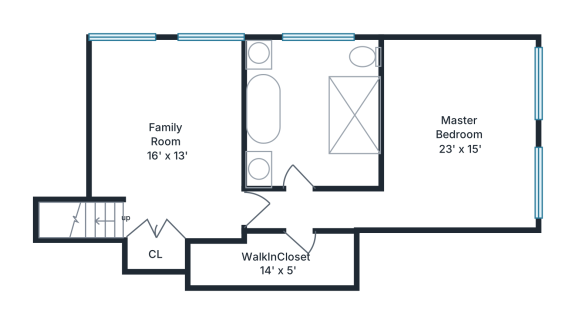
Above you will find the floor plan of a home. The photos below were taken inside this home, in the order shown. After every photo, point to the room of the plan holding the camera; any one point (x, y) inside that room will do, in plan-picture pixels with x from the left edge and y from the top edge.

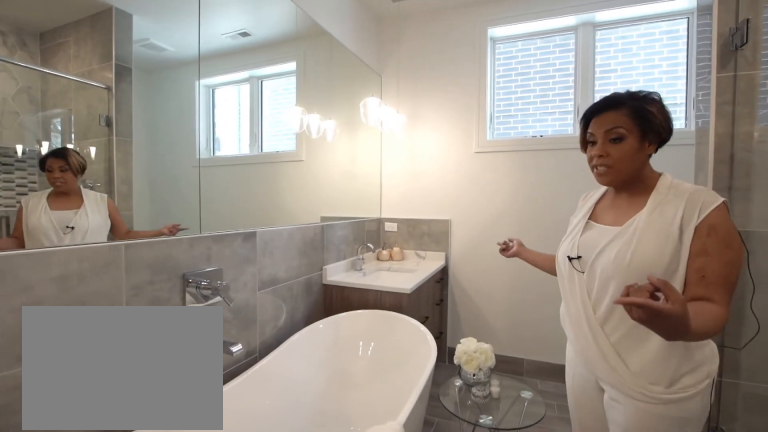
(313, 114)
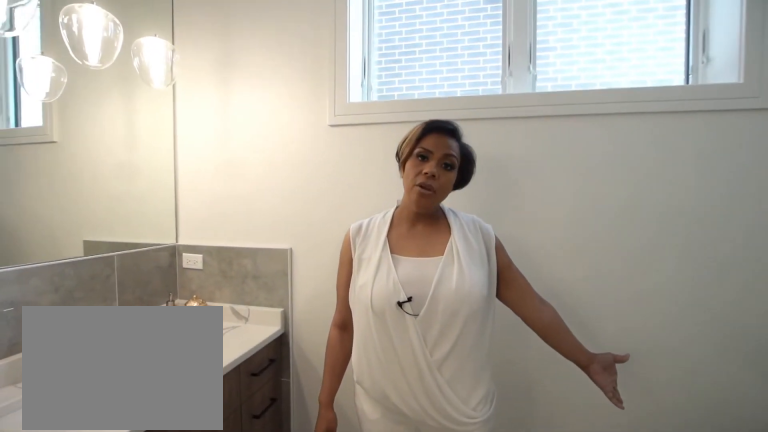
(313, 114)
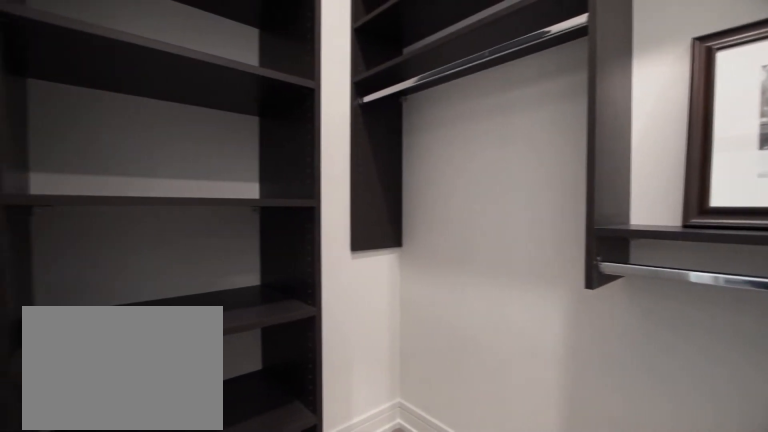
(274, 260)
